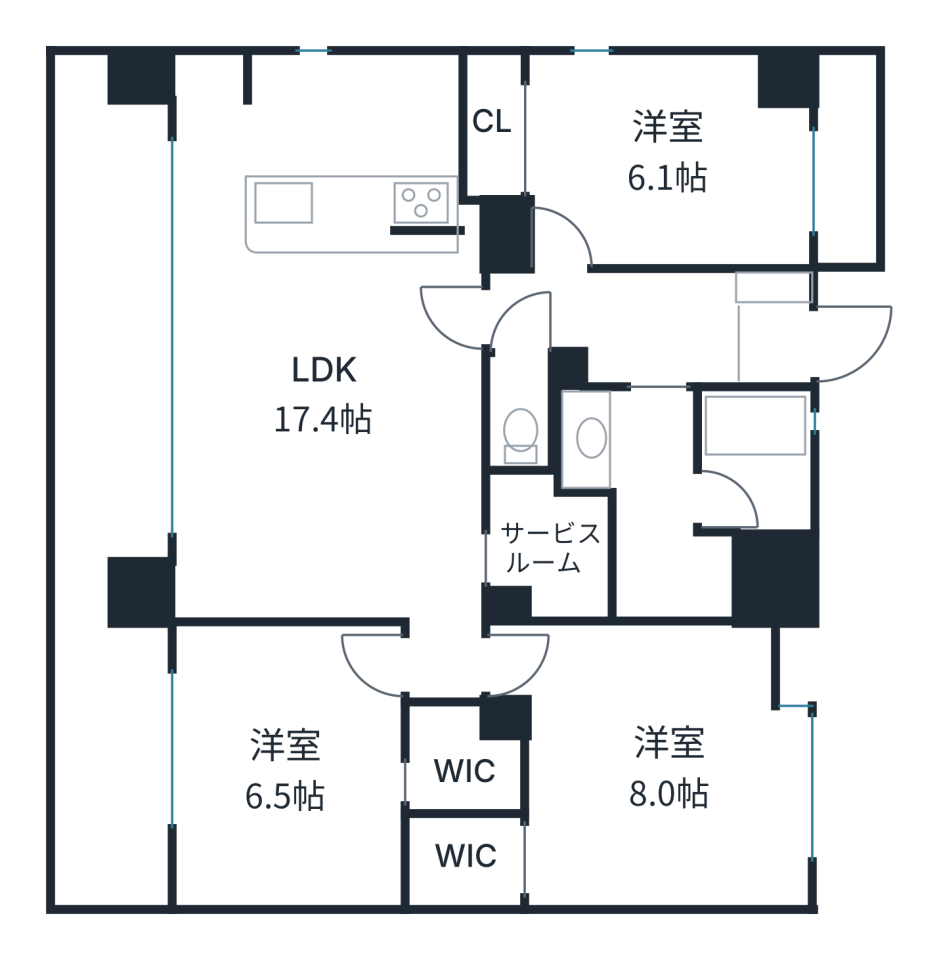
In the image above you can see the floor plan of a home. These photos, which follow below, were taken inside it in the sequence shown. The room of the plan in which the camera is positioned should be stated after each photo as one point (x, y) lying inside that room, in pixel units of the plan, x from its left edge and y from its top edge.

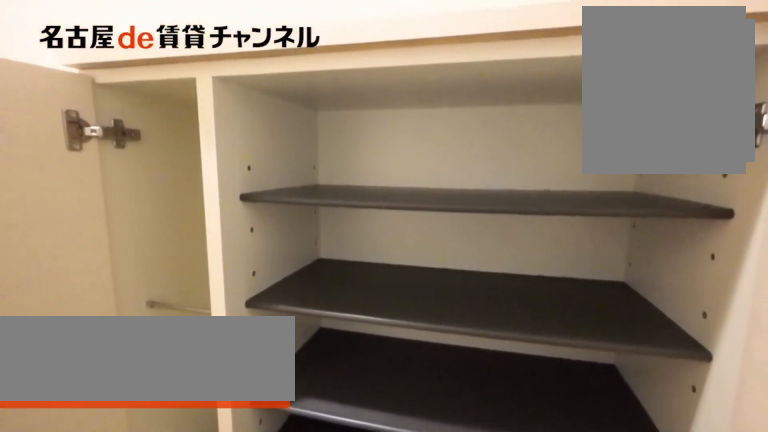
(770, 330)
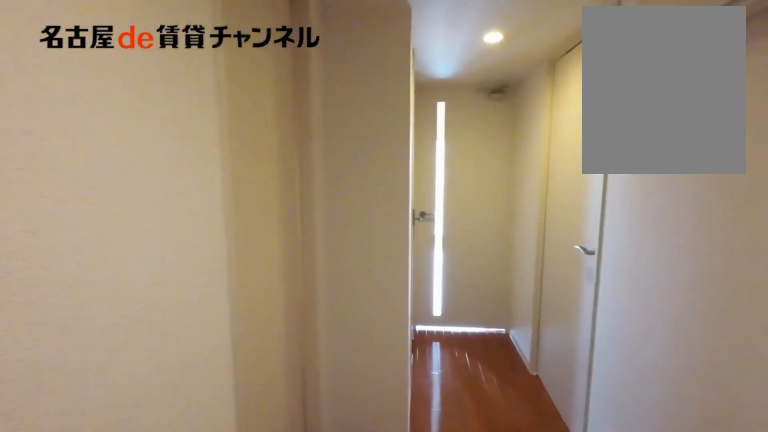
(770, 330)
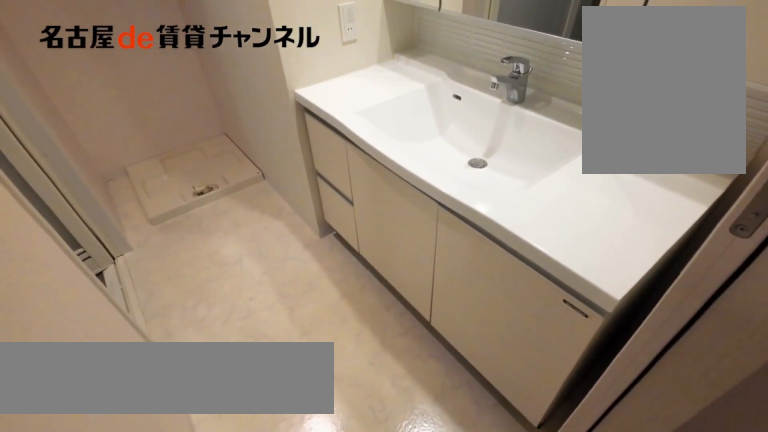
(649, 498)
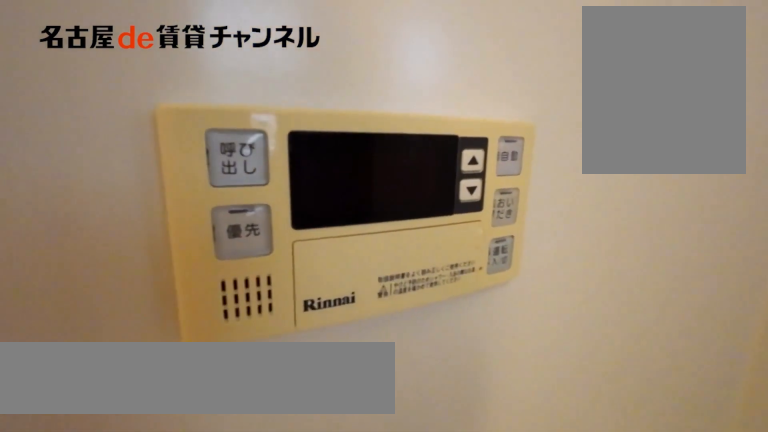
(752, 459)
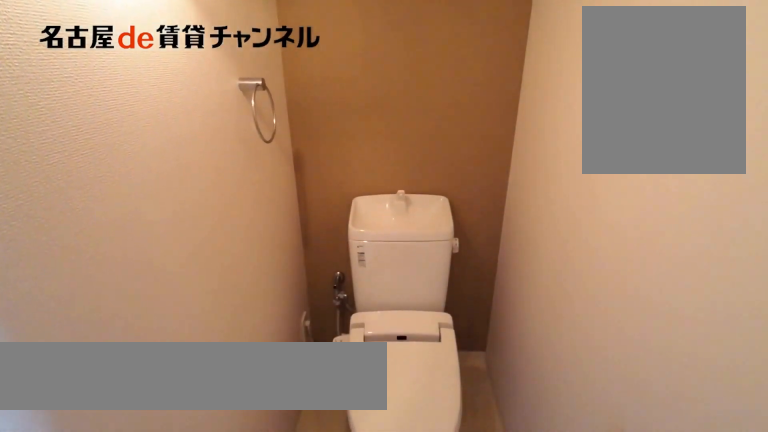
(520, 411)
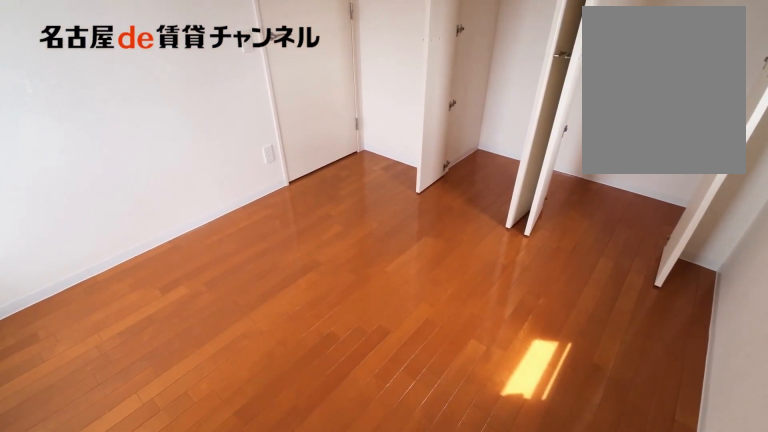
(636, 159)
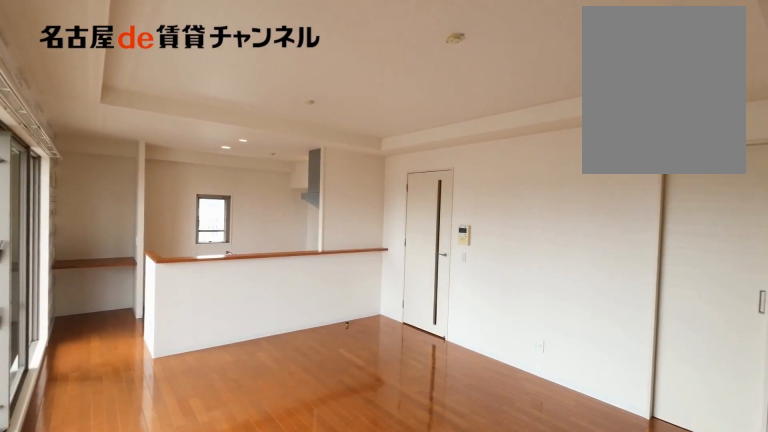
(323, 336)
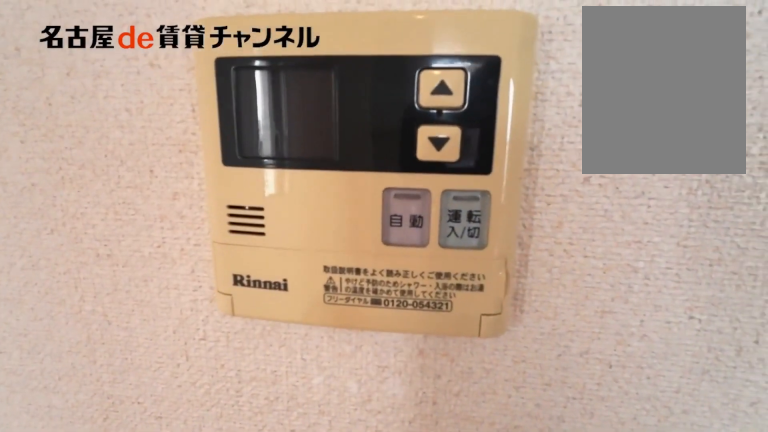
(323, 336)
